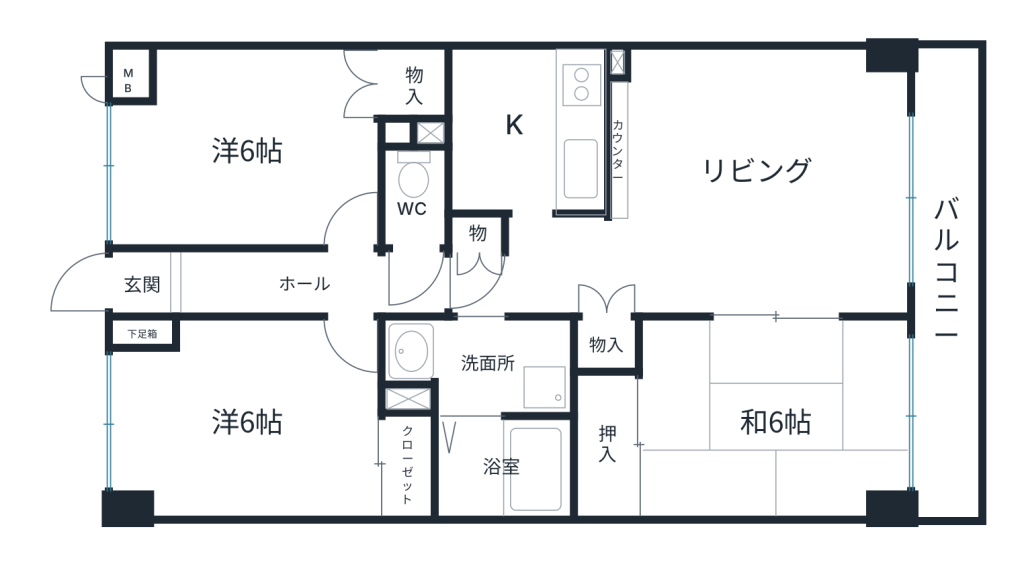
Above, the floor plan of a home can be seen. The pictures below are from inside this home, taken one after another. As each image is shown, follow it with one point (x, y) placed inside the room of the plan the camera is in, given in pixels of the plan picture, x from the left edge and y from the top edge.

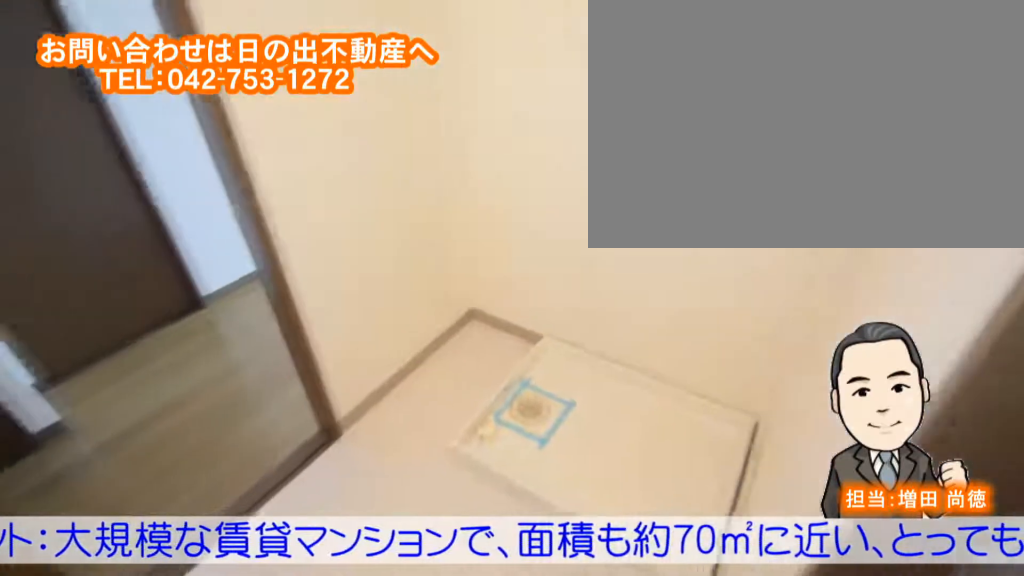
(516, 358)
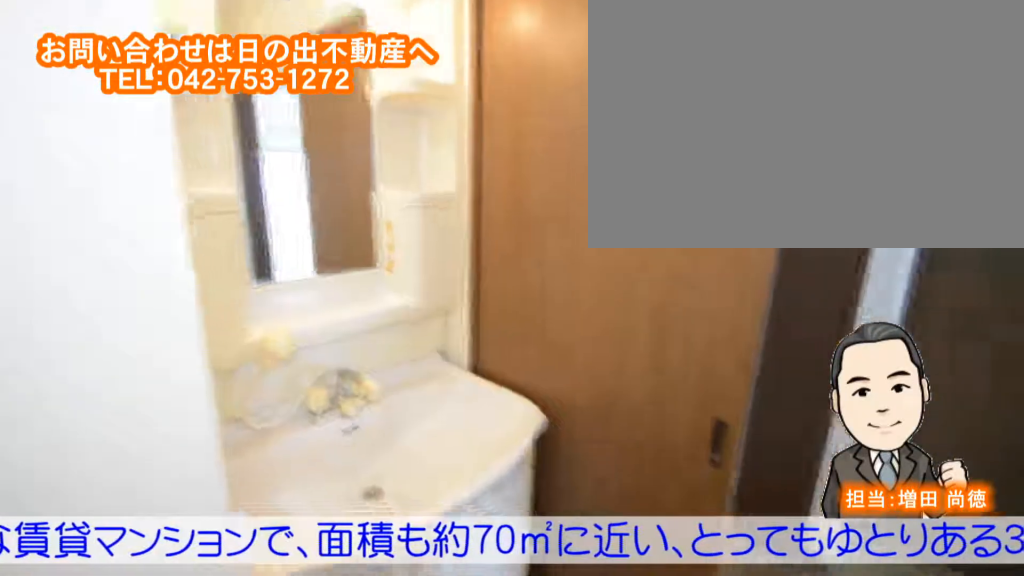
(516, 358)
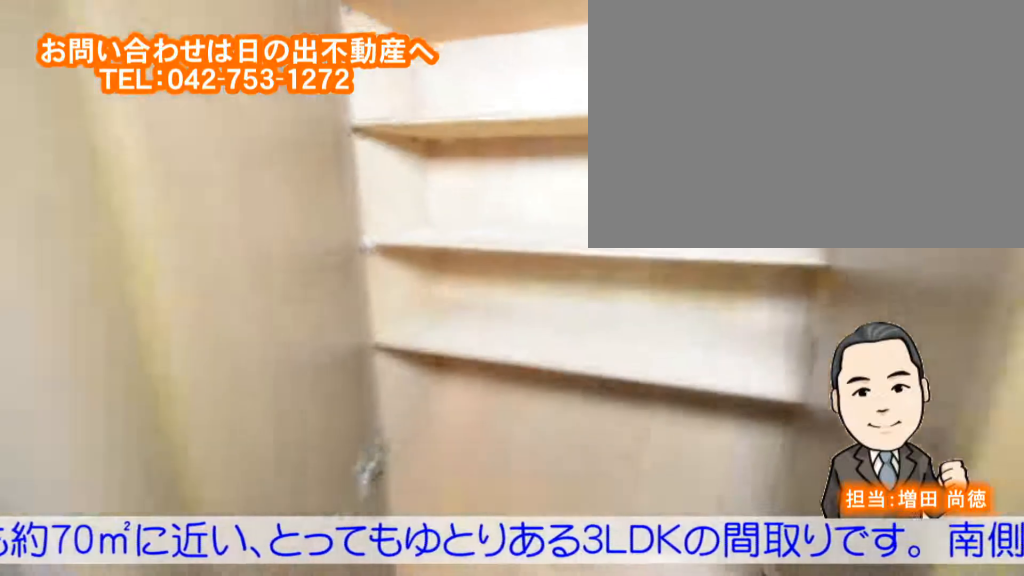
(485, 276)
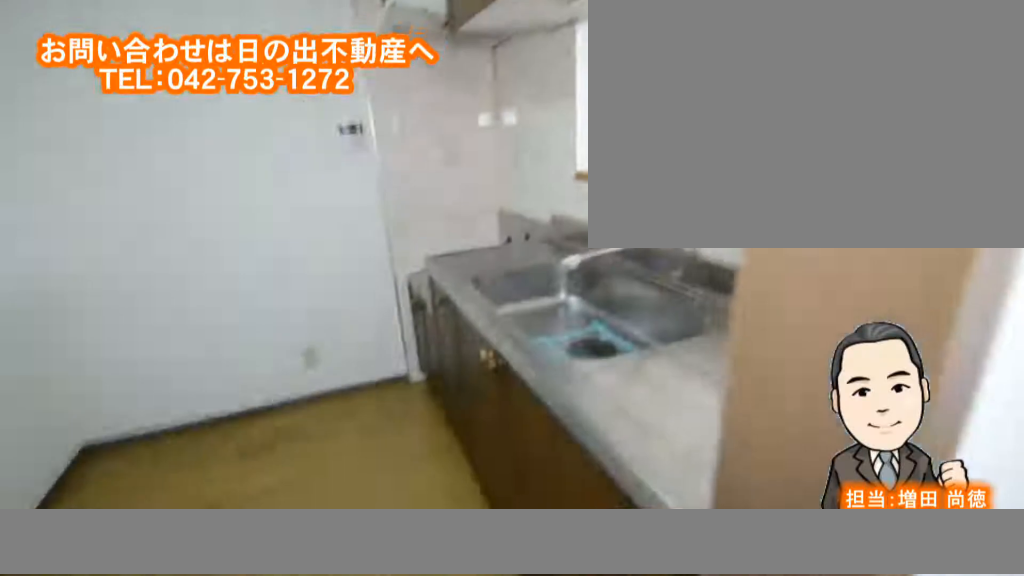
(509, 132)
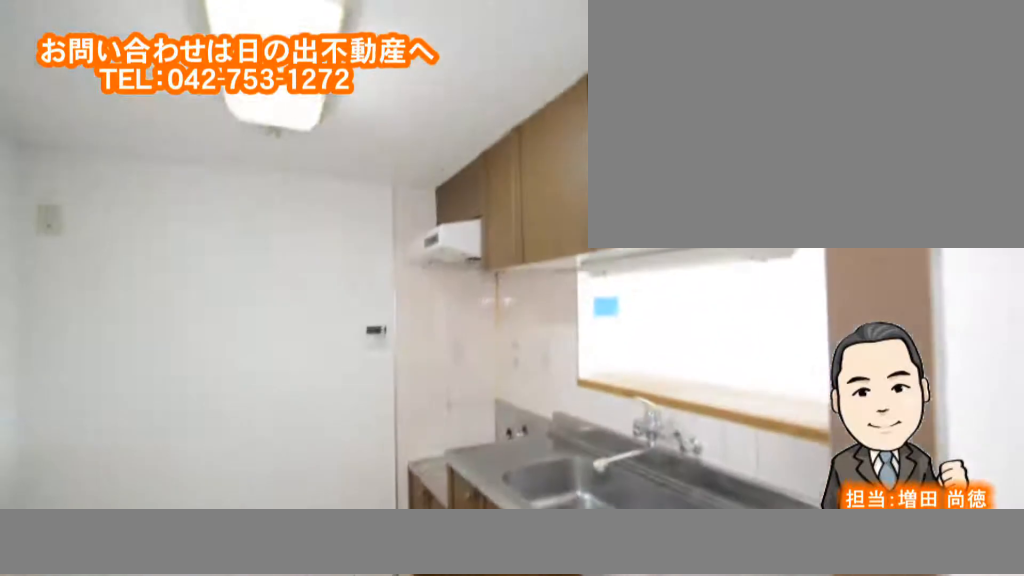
(509, 132)
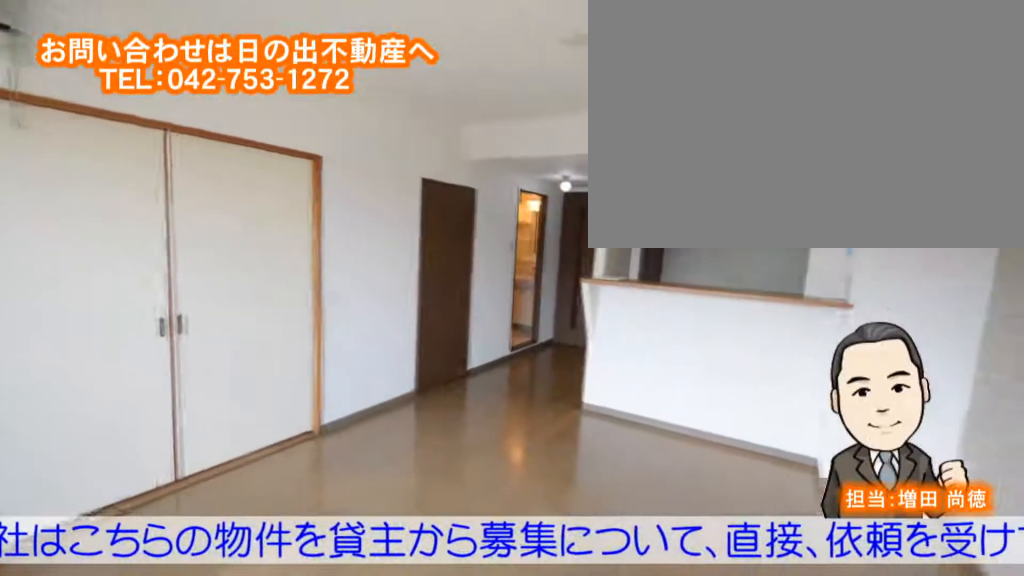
(749, 217)
